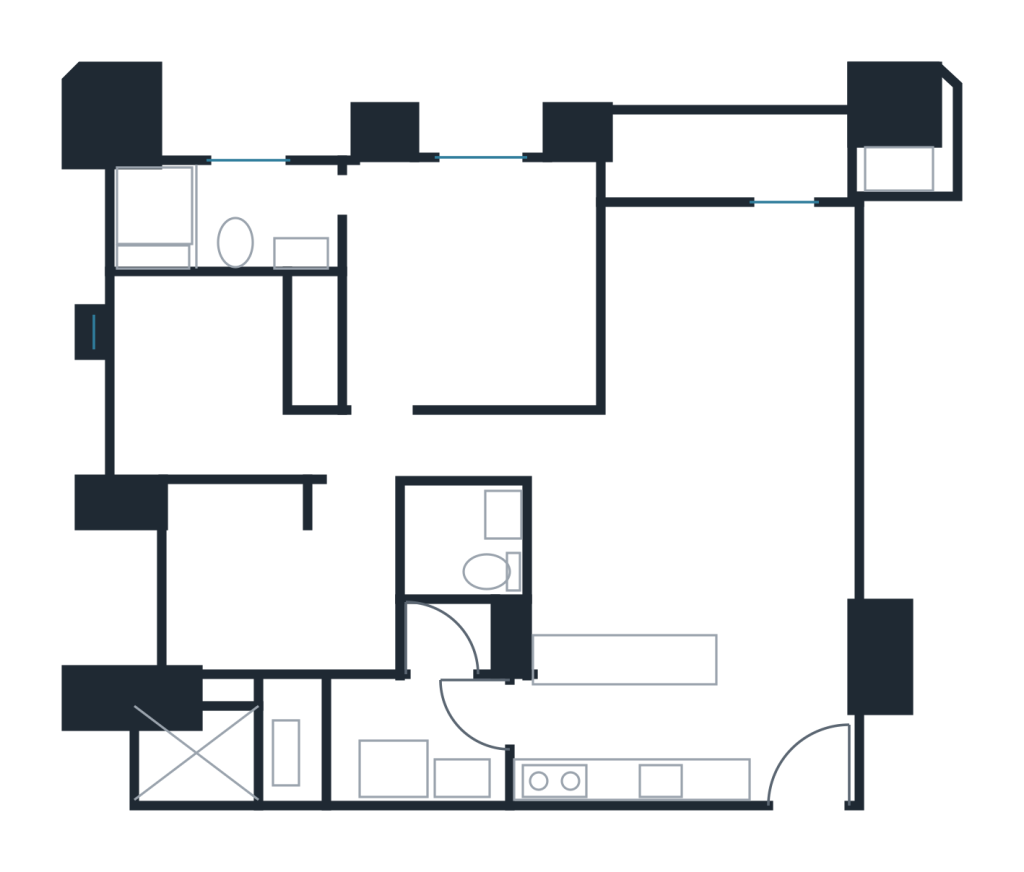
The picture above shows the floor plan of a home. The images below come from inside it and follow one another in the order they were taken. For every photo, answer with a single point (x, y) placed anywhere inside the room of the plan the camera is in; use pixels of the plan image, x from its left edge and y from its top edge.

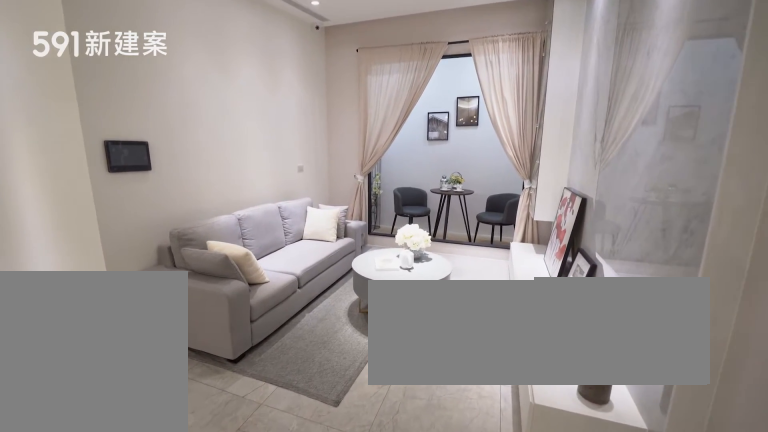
(714, 308)
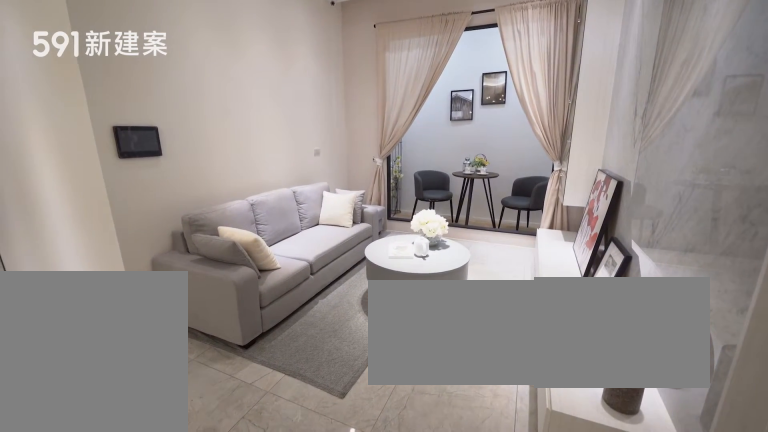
(714, 308)
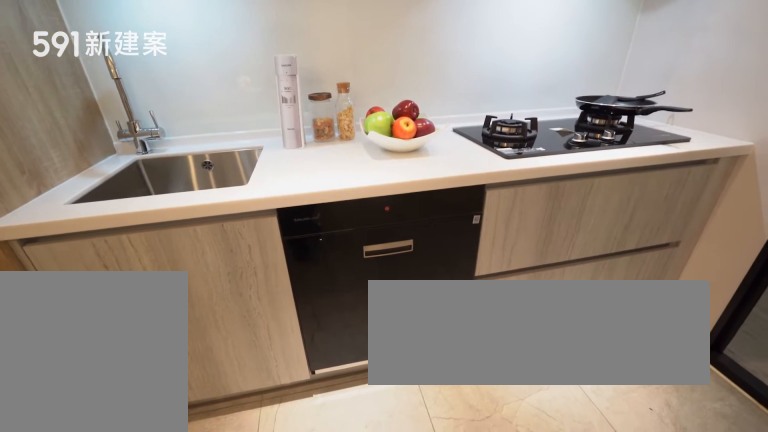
(604, 744)
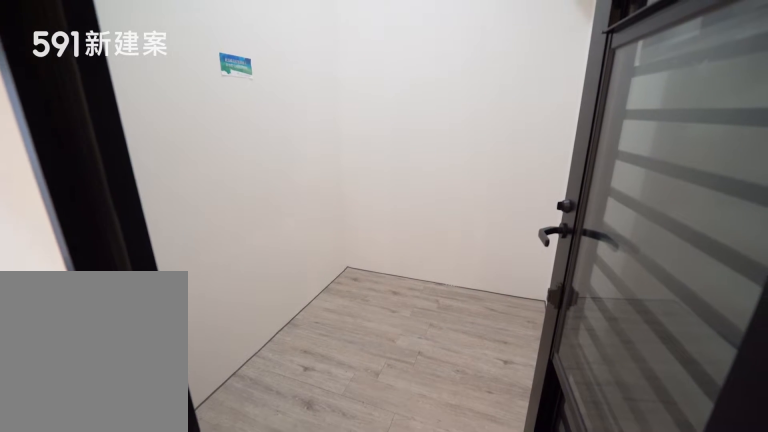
(411, 741)
